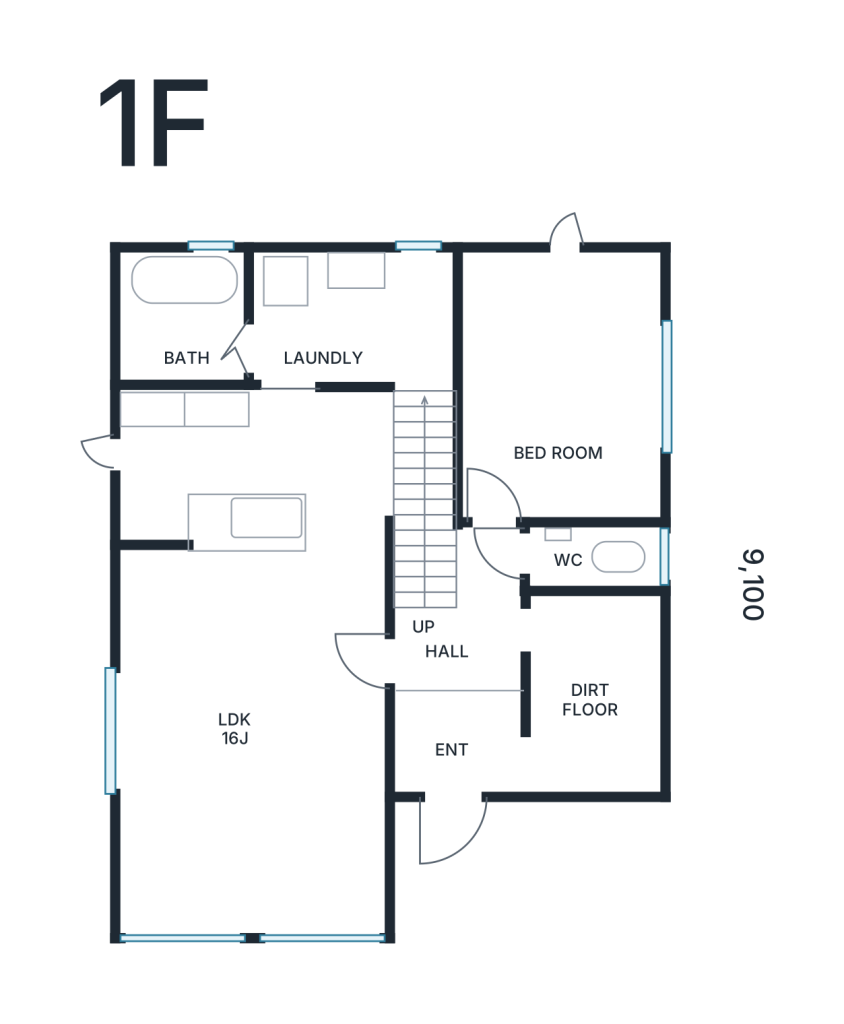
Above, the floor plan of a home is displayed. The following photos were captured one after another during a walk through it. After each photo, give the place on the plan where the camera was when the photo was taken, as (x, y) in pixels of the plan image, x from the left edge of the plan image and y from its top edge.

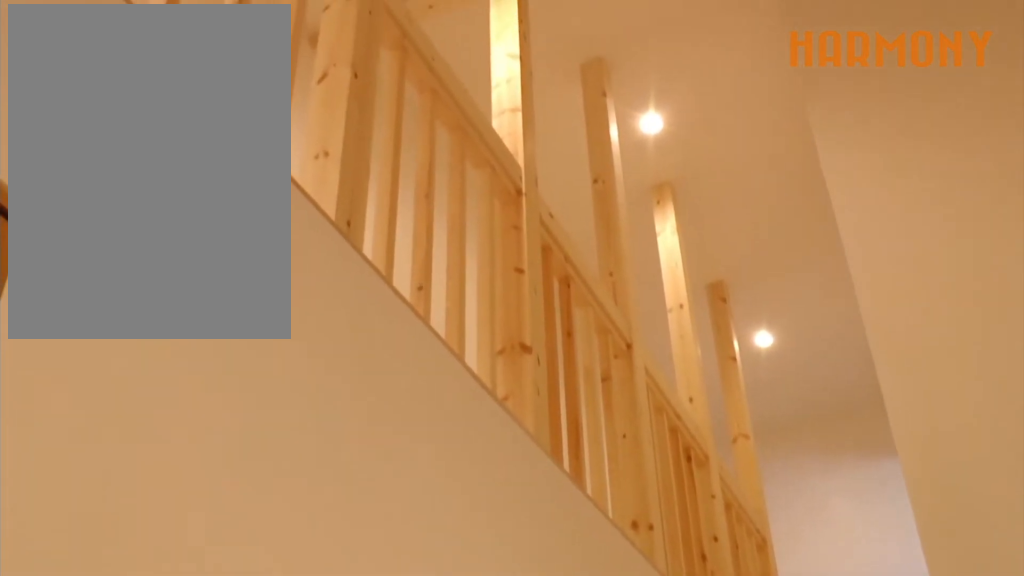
(477, 759)
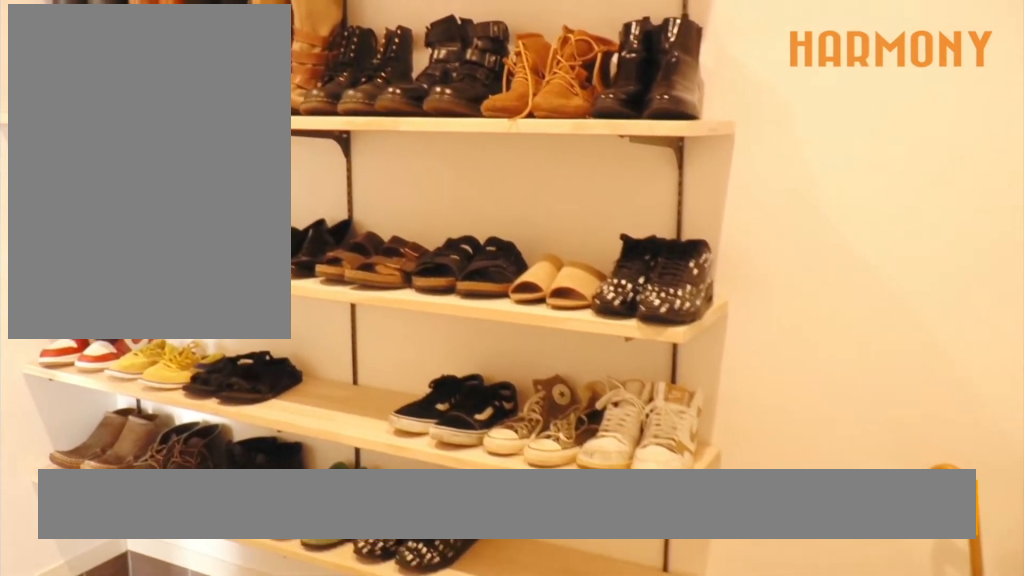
(573, 716)
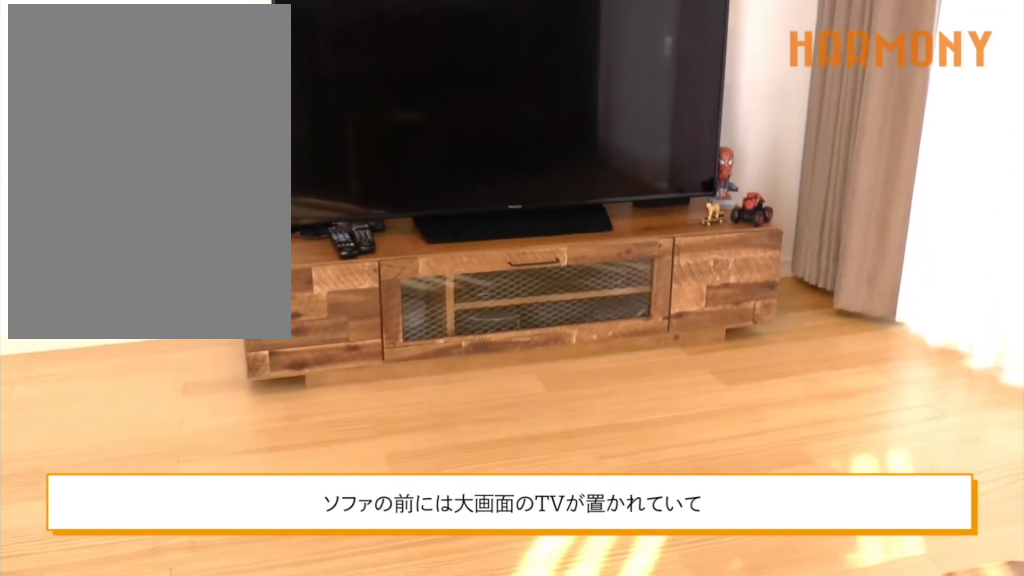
(230, 817)
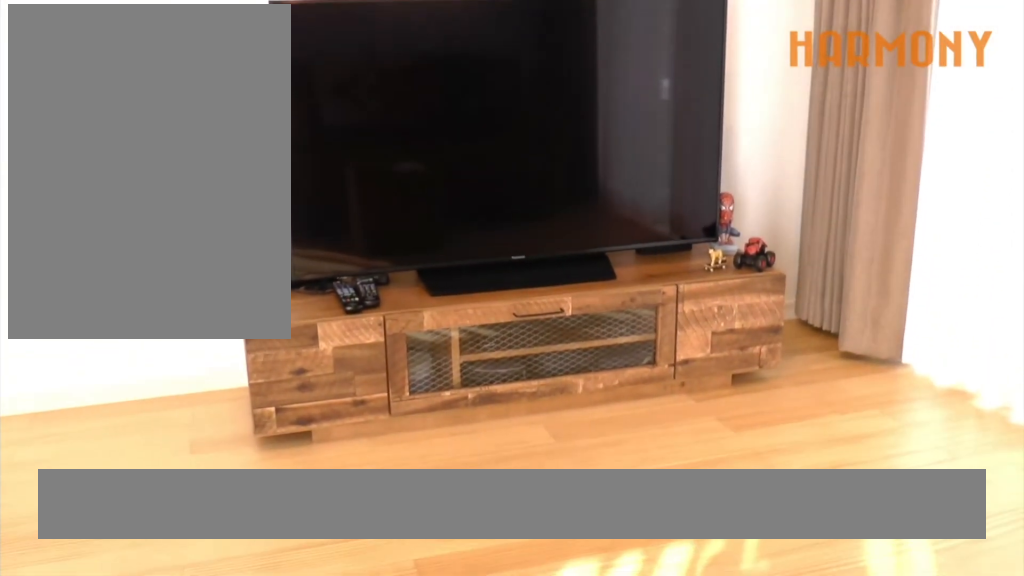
(228, 825)
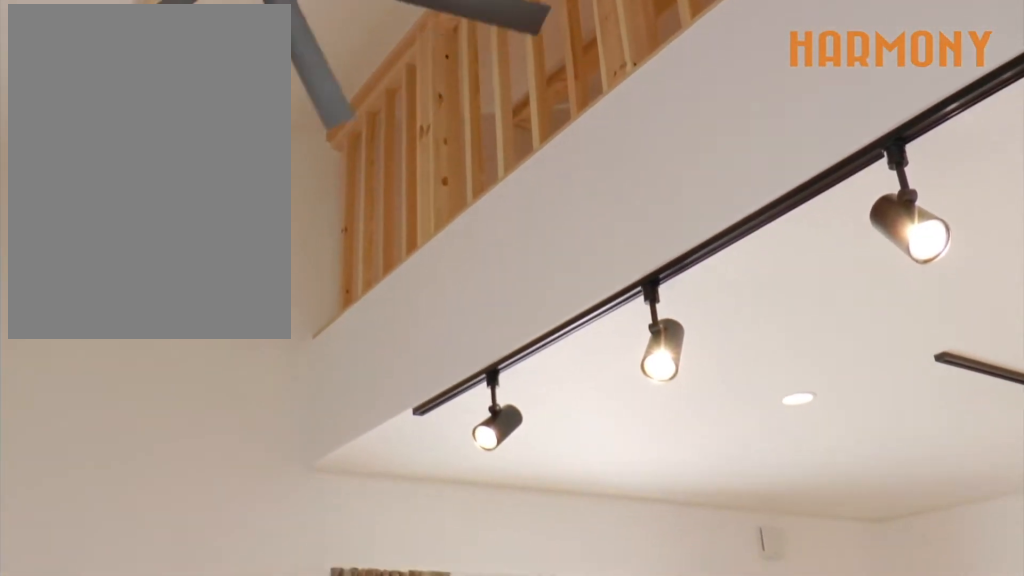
(223, 846)
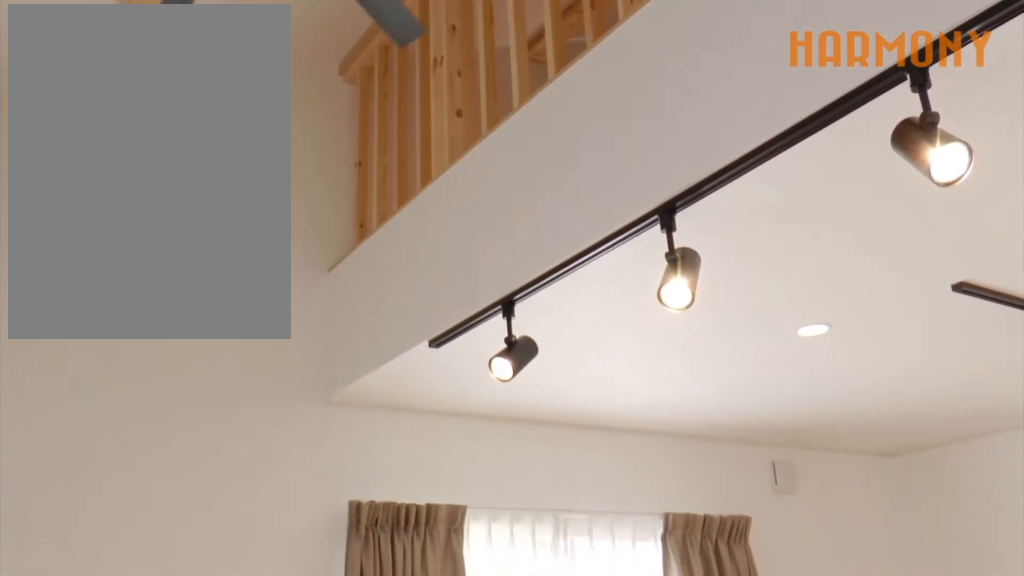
(223, 846)
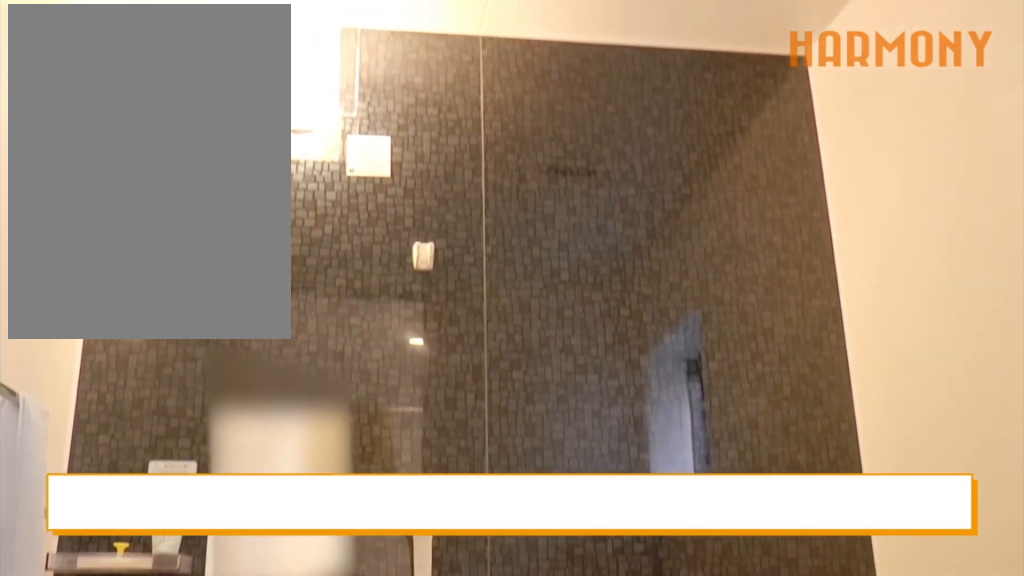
(219, 350)
